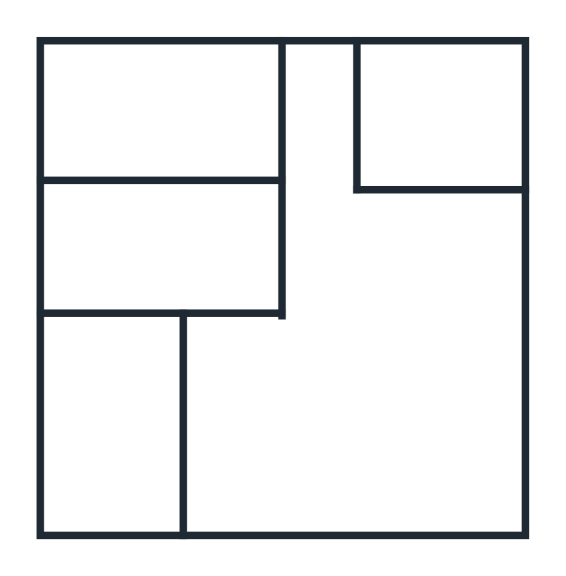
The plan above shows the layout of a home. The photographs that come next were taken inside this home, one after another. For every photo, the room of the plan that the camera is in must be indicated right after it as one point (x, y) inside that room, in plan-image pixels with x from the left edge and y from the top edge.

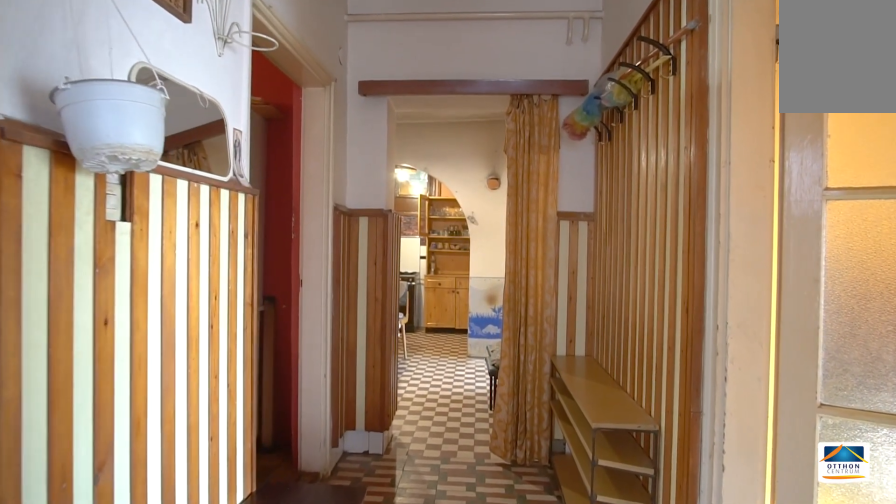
(335, 266)
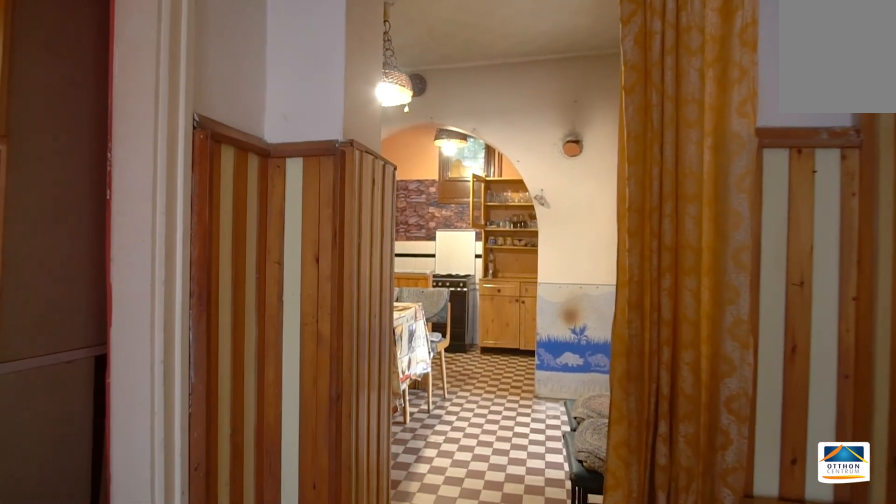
(327, 266)
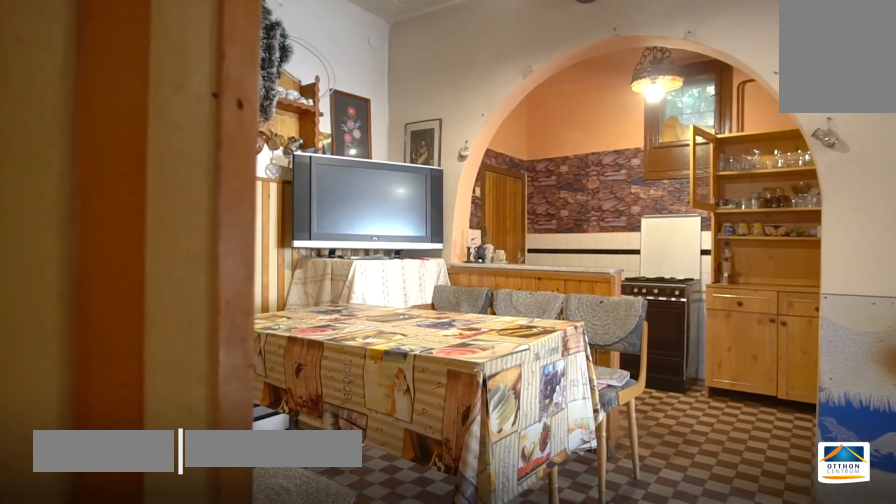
(395, 409)
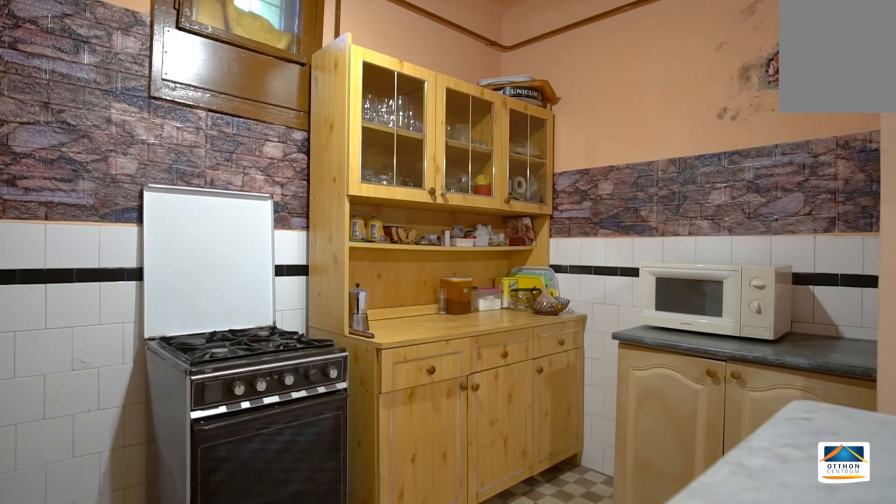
(395, 409)
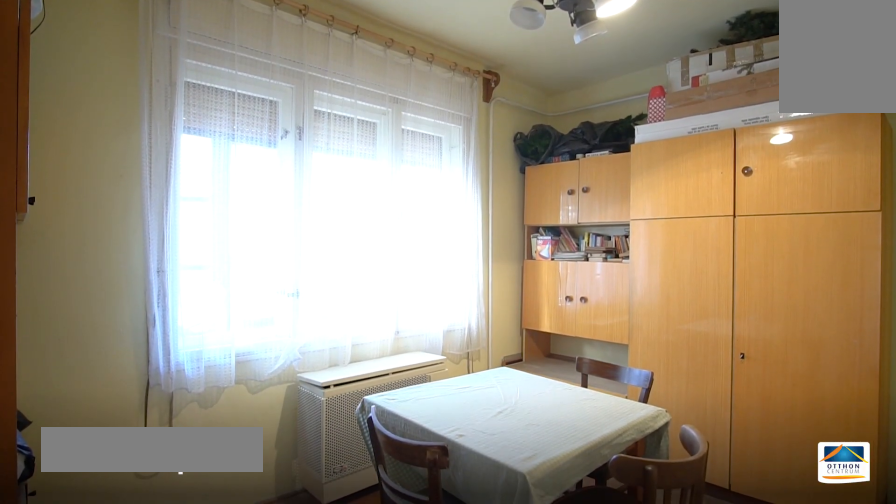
(443, 130)
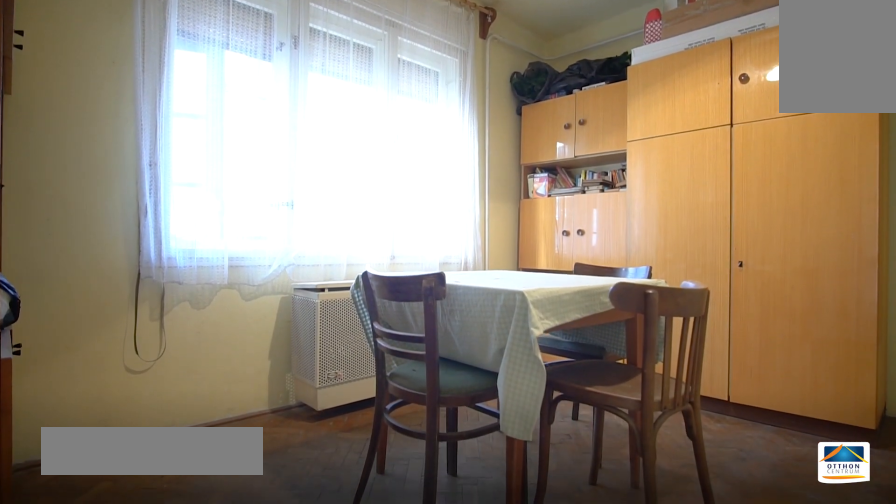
(443, 130)
